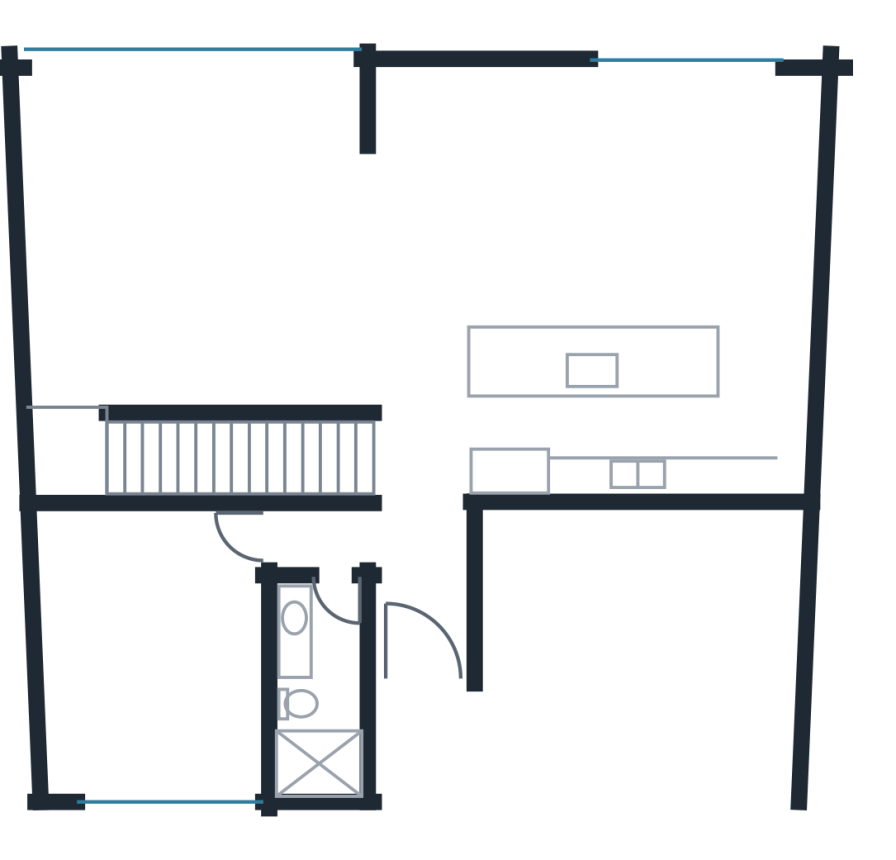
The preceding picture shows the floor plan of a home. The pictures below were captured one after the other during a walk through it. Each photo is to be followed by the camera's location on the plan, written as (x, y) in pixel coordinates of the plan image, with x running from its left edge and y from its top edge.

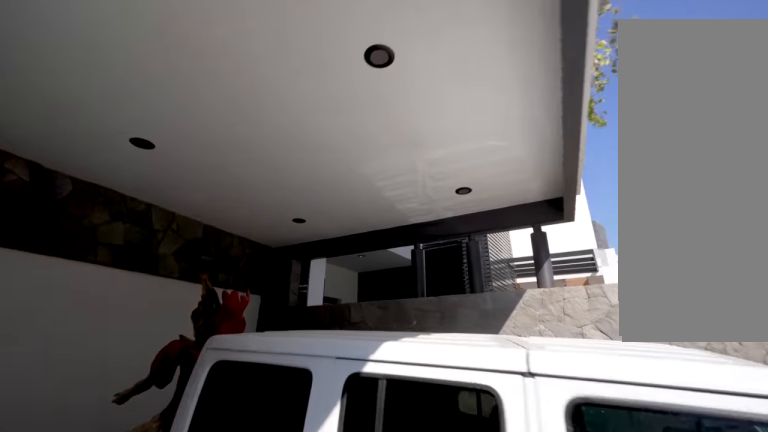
(418, 780)
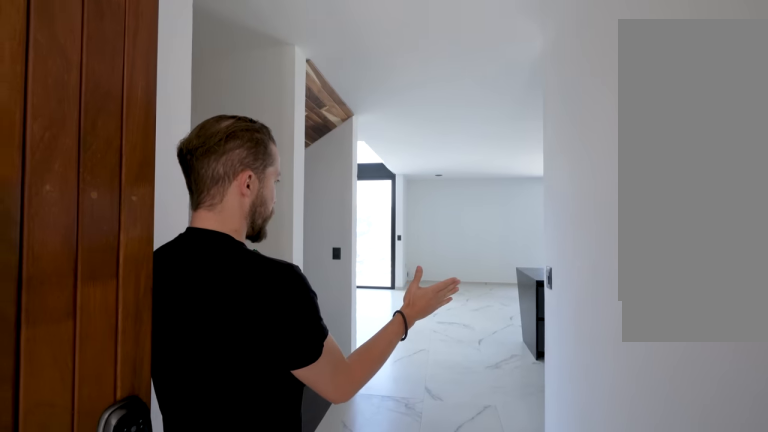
(416, 689)
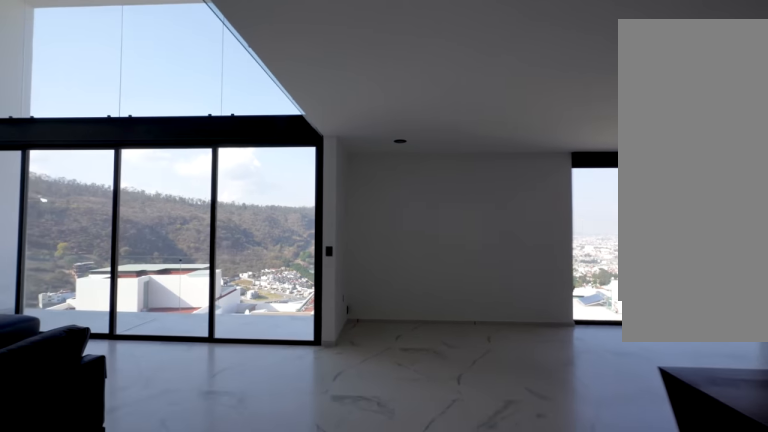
(429, 506)
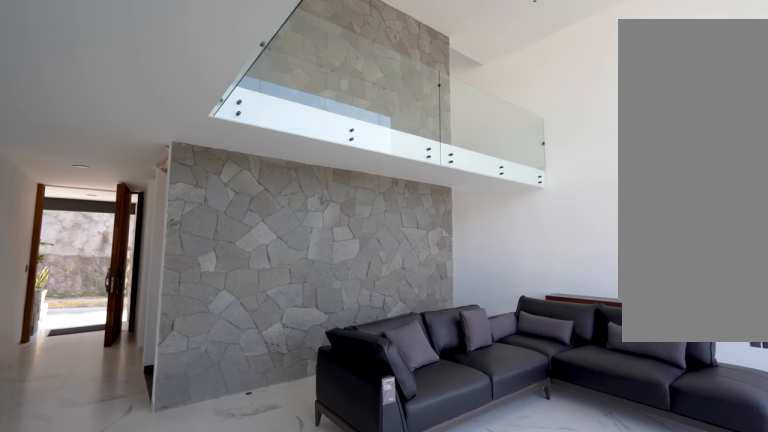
(486, 161)
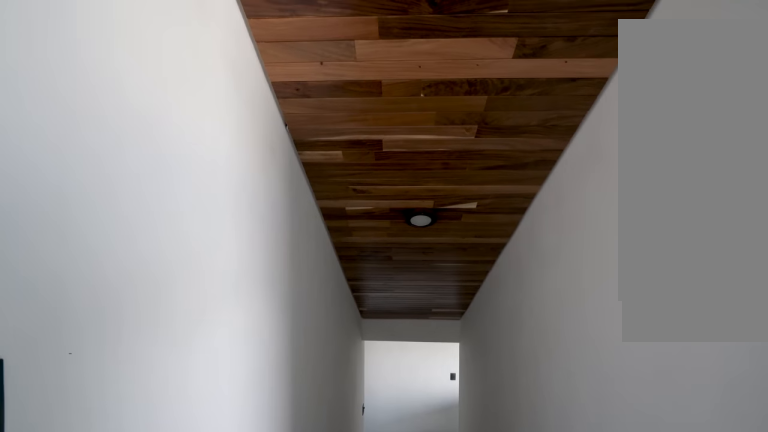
(371, 458)
